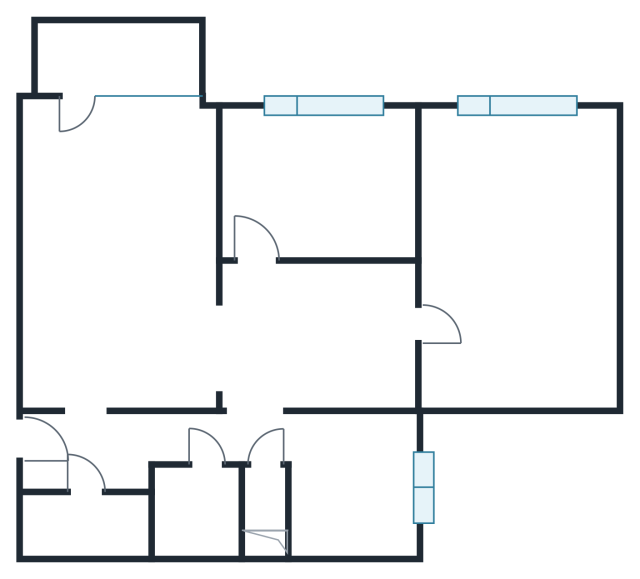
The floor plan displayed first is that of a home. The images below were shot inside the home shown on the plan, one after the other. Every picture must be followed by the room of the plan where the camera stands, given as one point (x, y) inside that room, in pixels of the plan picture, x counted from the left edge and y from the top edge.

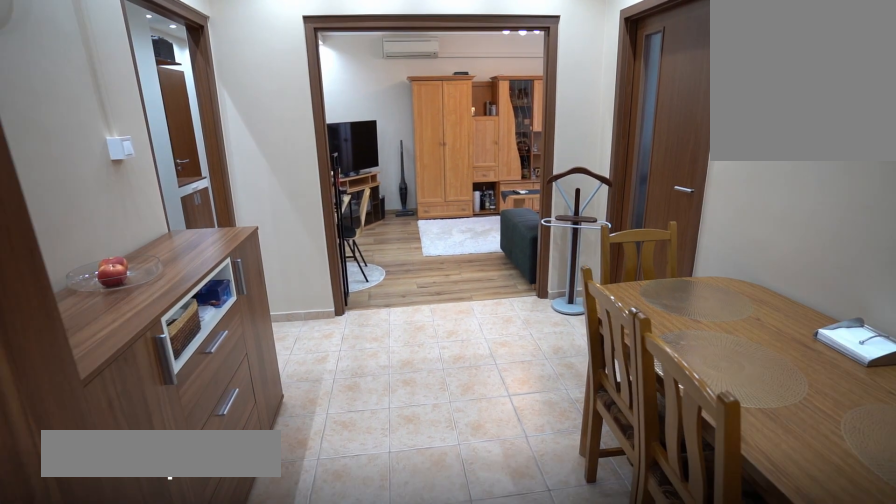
(320, 331)
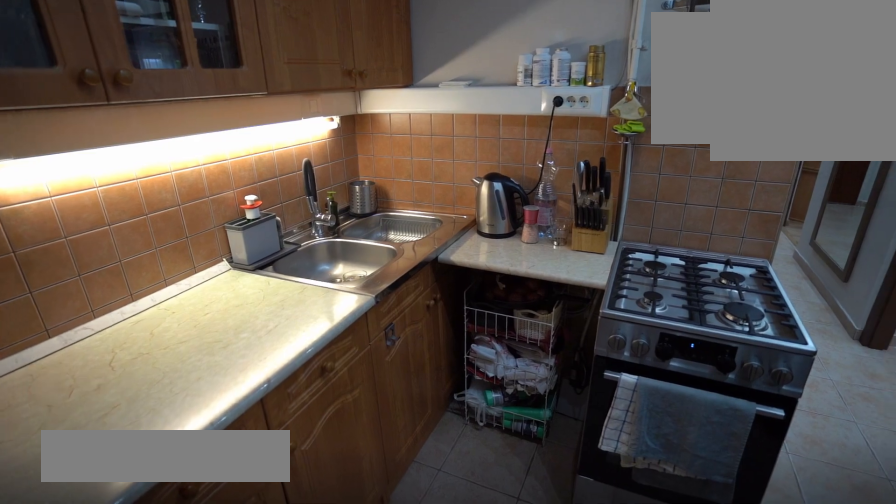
(351, 482)
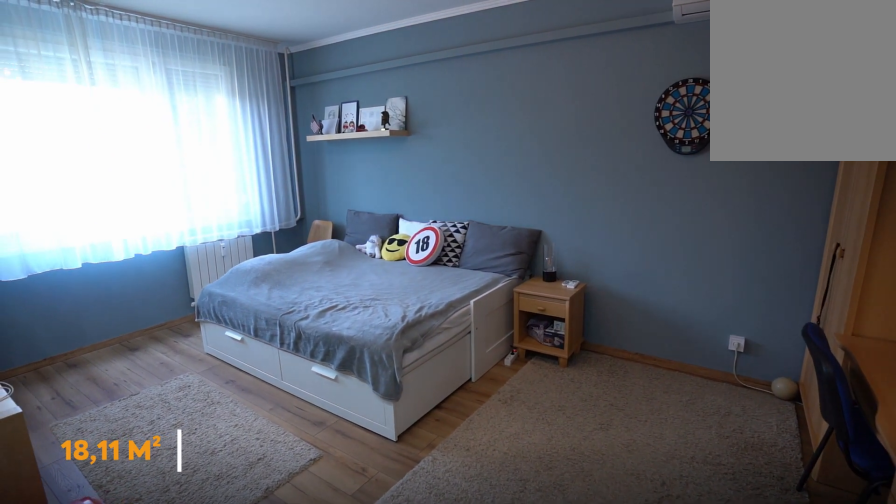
(525, 273)
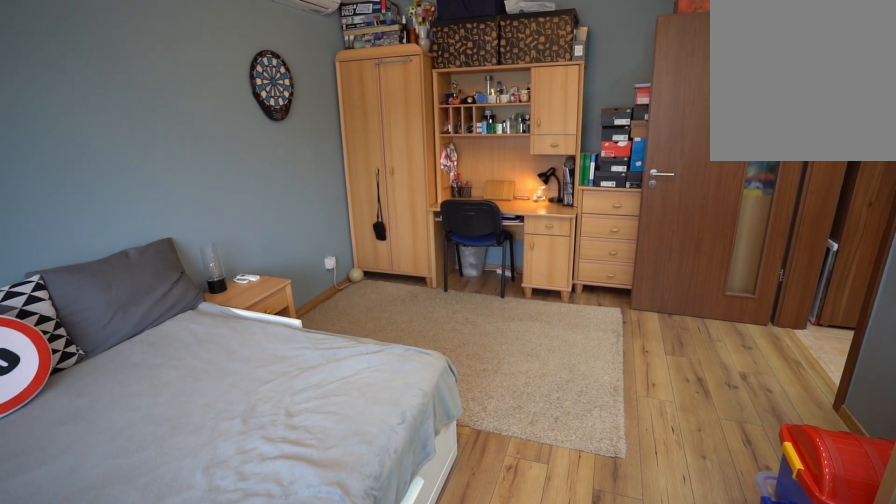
(525, 273)
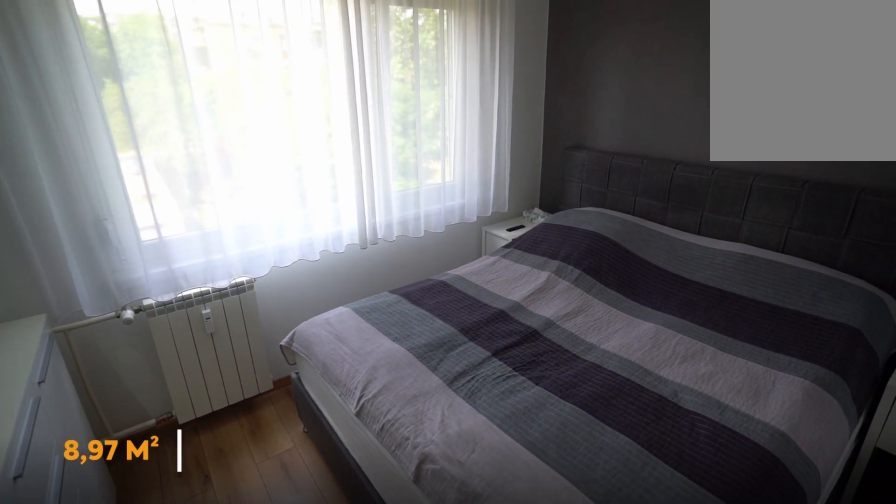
(329, 179)
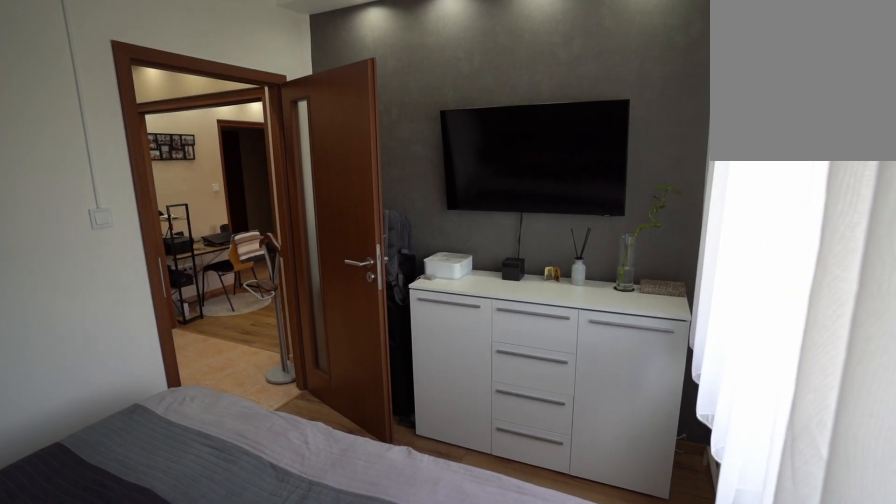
(329, 178)
